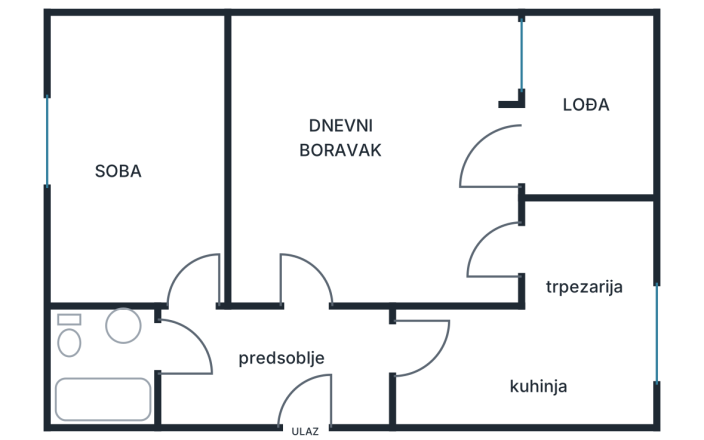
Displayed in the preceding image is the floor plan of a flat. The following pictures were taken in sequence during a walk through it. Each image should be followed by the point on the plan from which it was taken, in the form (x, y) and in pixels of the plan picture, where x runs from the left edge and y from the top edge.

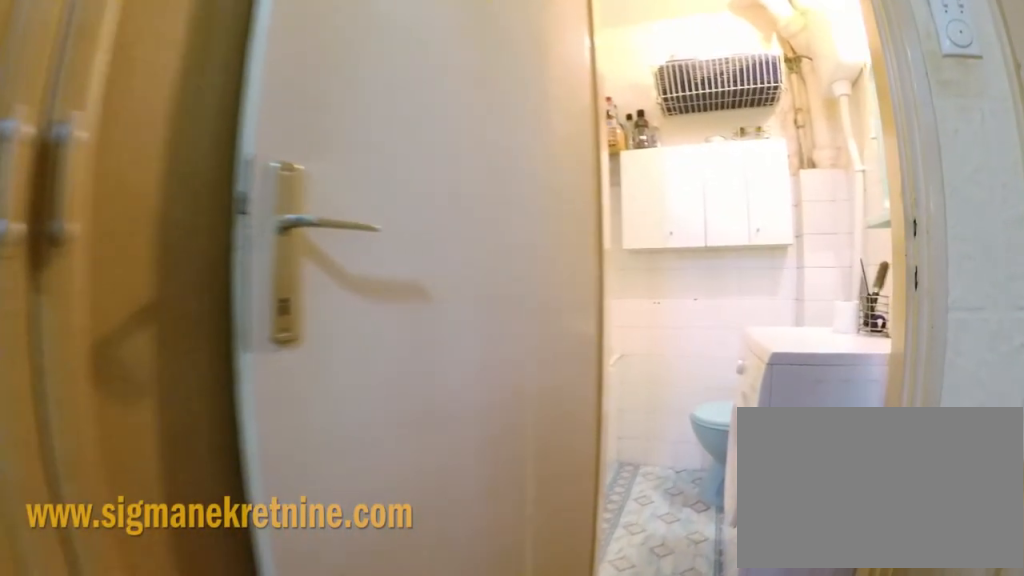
(228, 343)
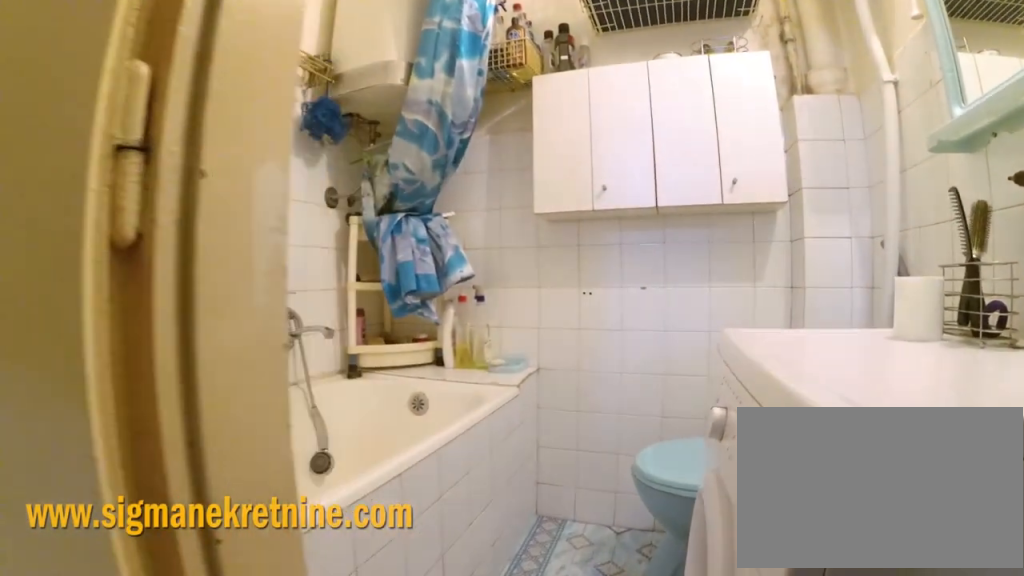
(178, 343)
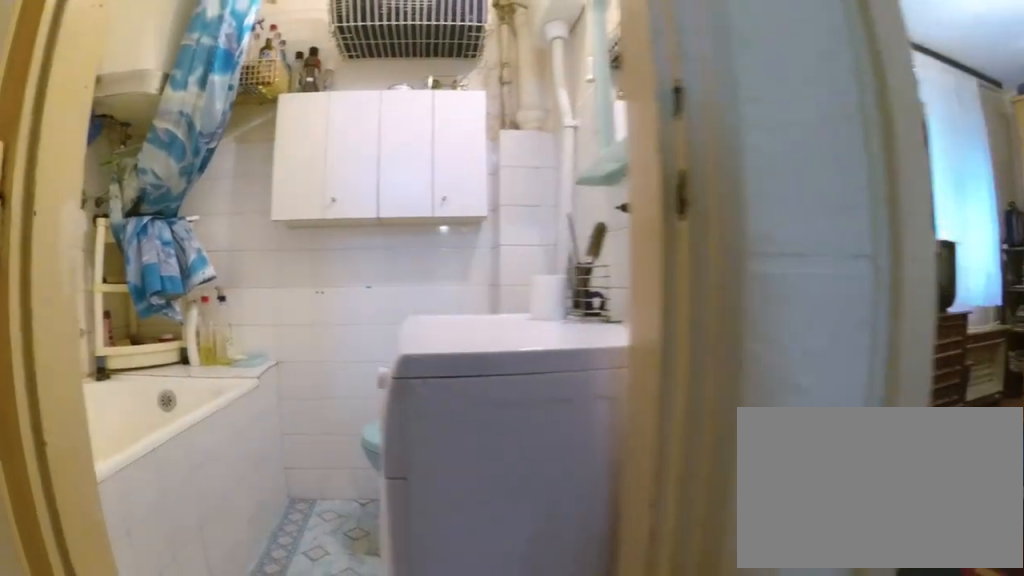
(180, 368)
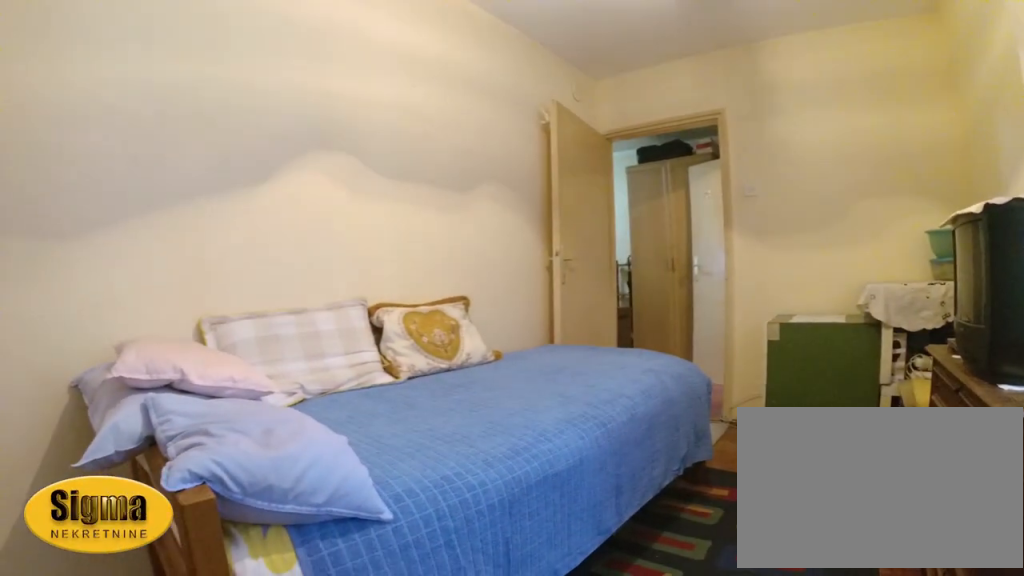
(86, 93)
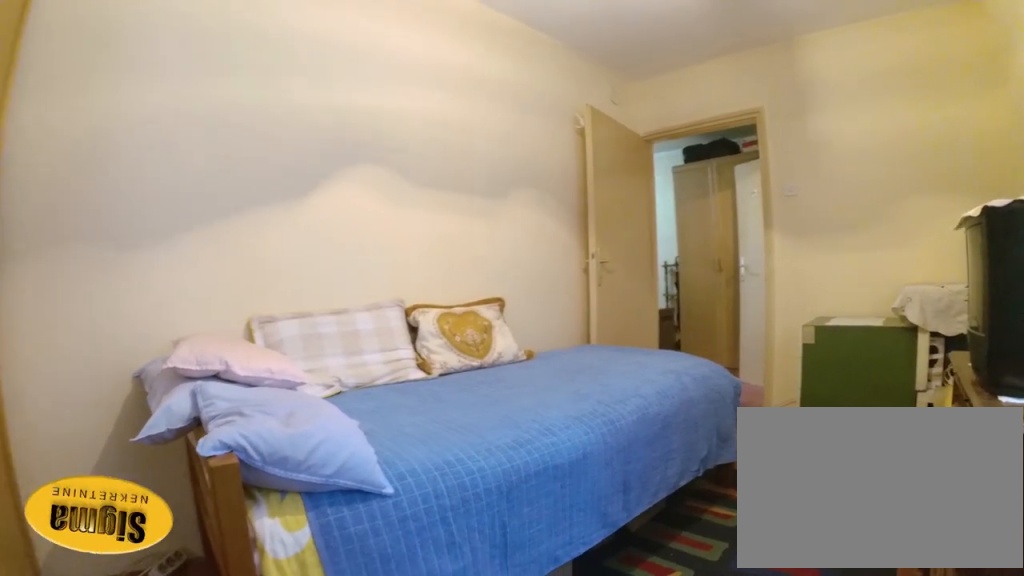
(86, 94)
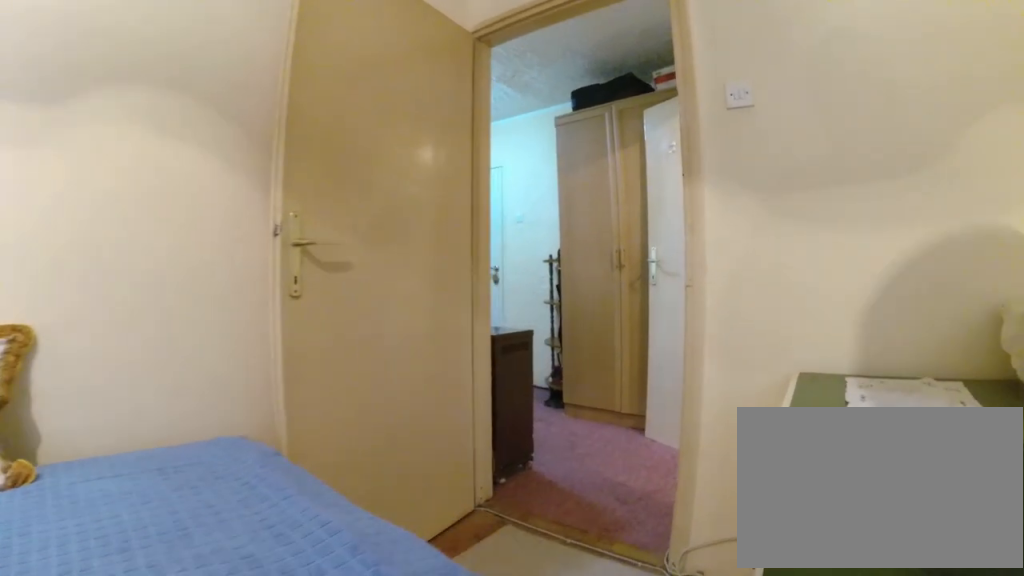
(139, 181)
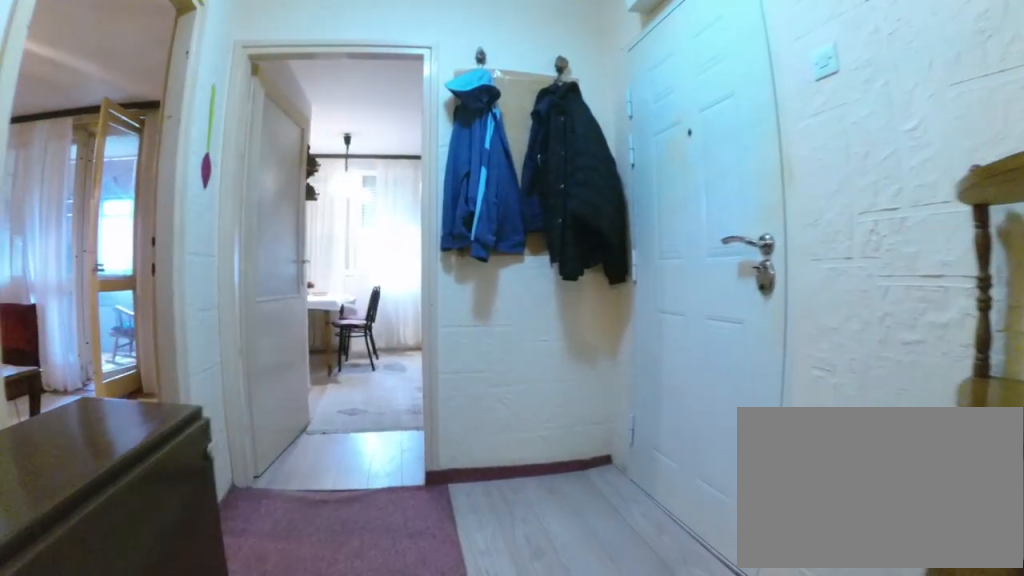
(238, 356)
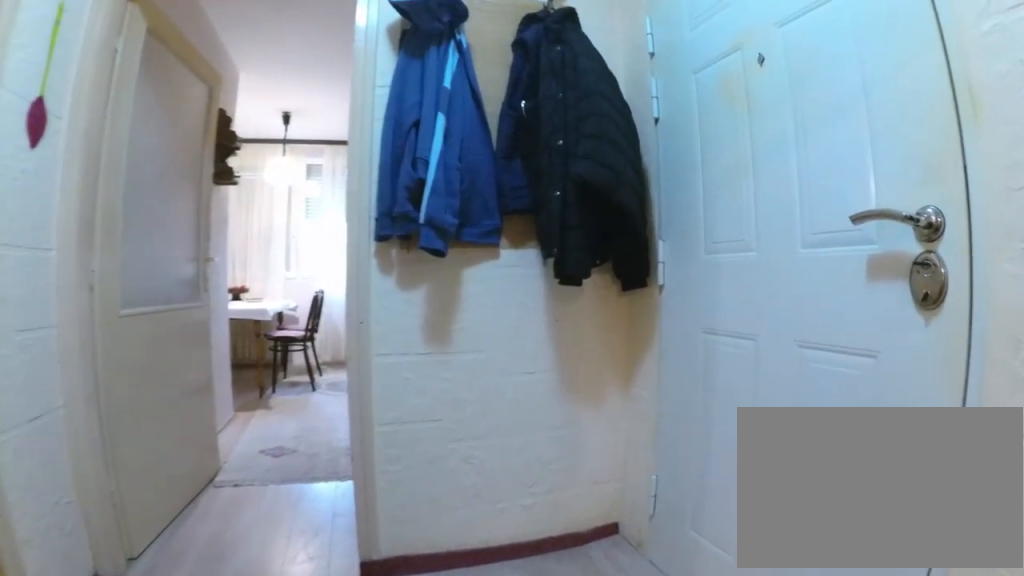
(261, 357)
